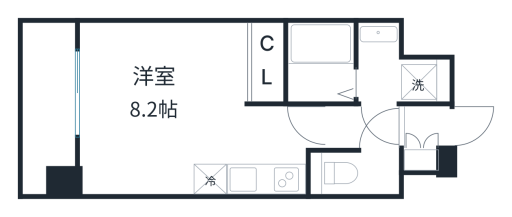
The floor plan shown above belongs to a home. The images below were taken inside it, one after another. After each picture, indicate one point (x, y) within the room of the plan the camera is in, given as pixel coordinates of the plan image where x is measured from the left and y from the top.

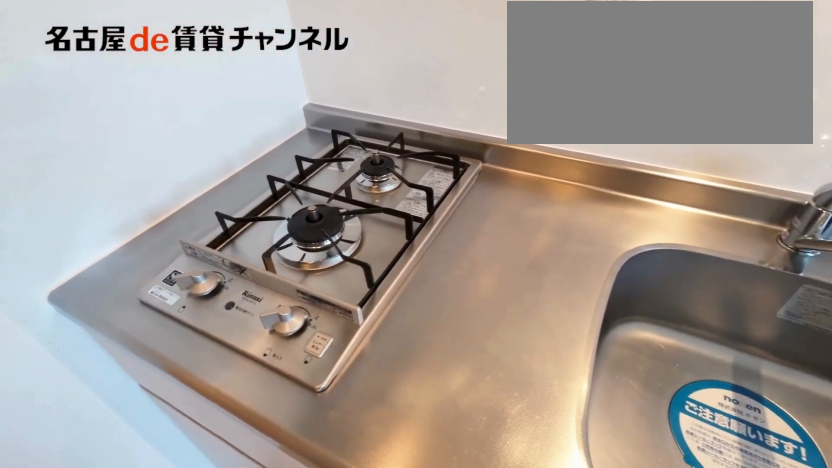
(266, 179)
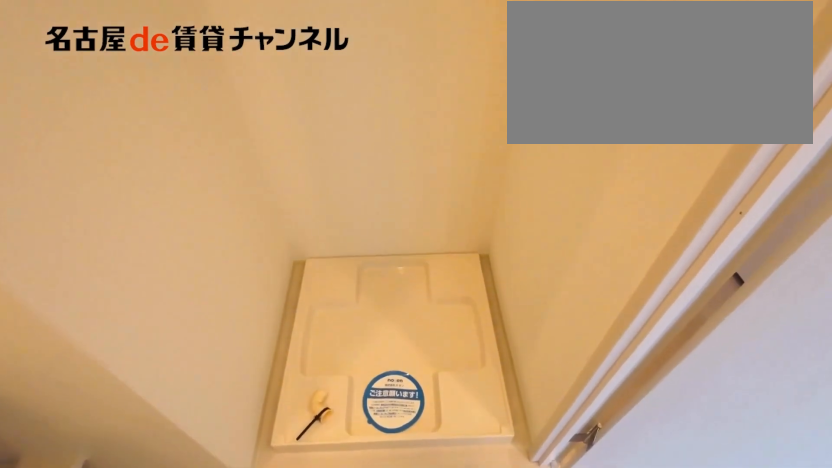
(396, 69)
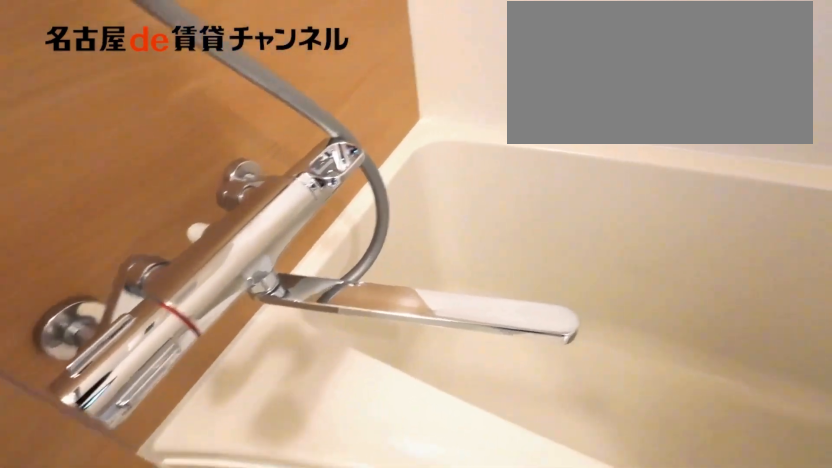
(321, 62)
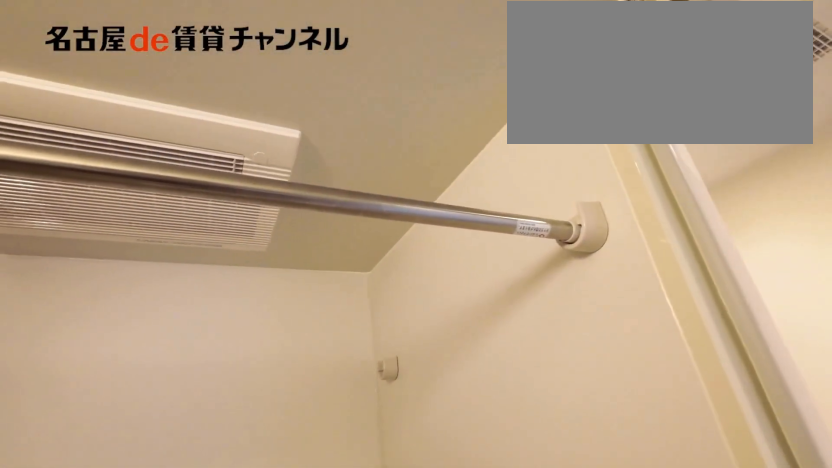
(321, 62)
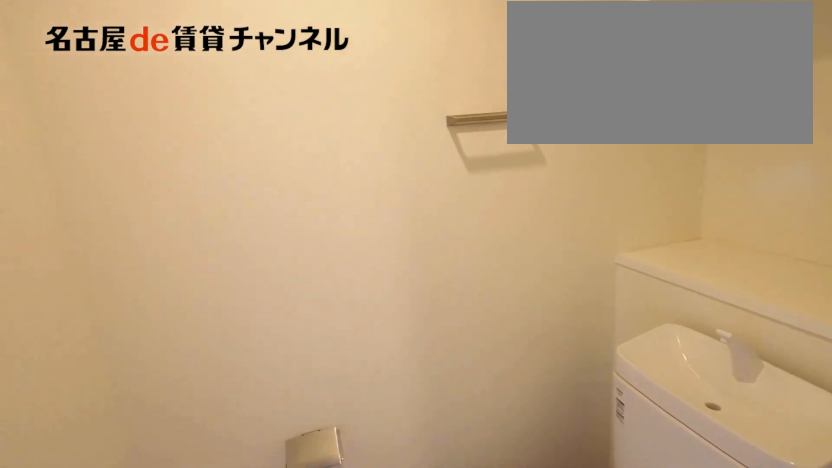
(355, 173)
